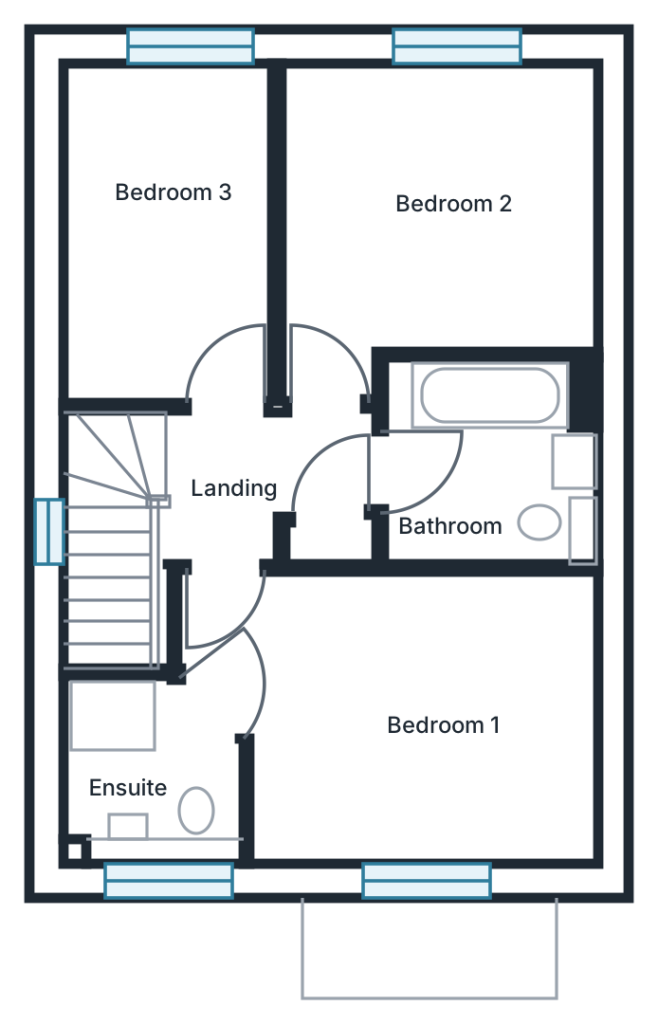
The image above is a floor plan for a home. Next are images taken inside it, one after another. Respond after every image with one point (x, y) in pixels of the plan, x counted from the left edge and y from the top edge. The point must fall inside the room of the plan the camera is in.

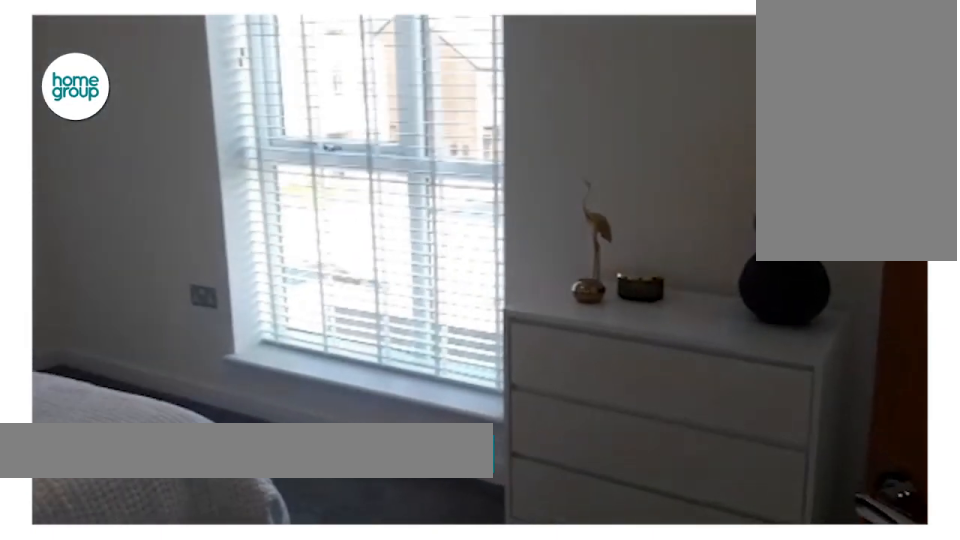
(397, 724)
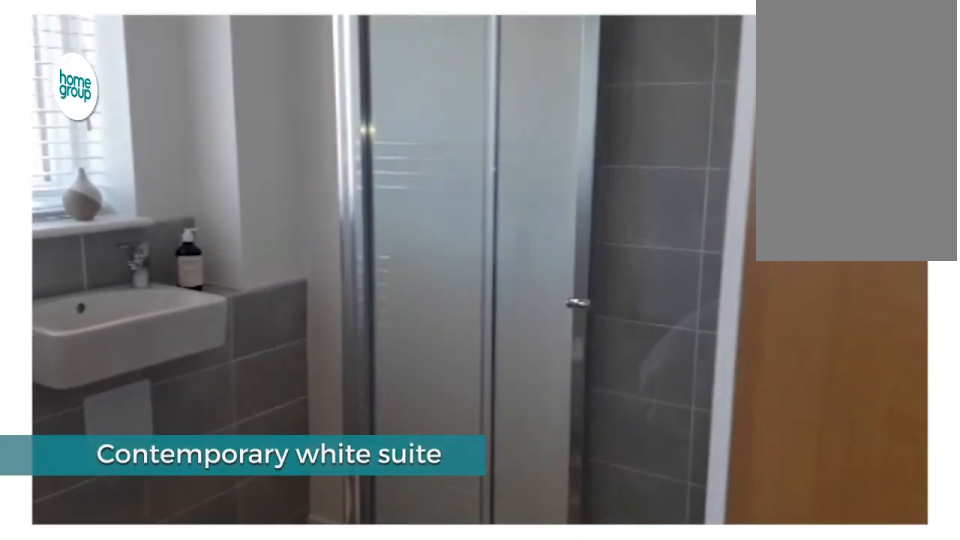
(152, 773)
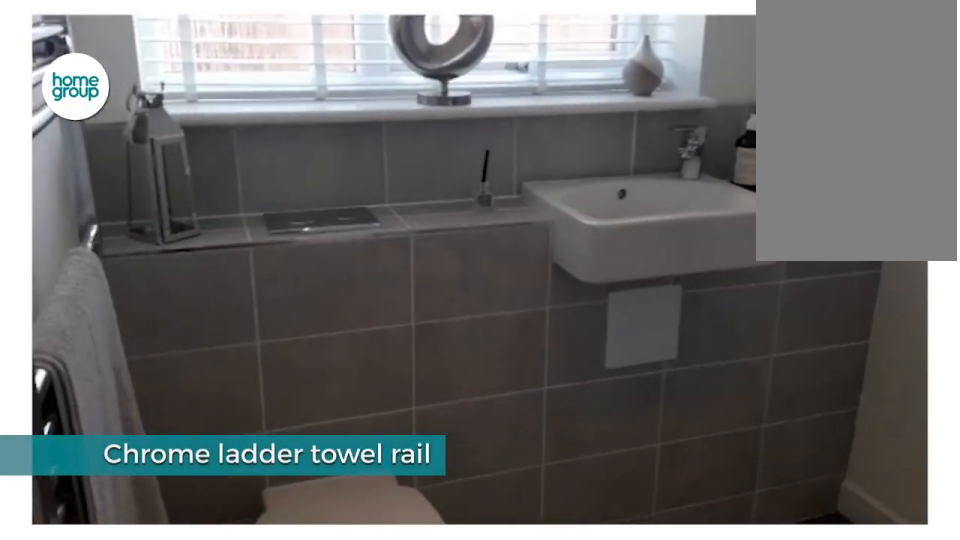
(152, 773)
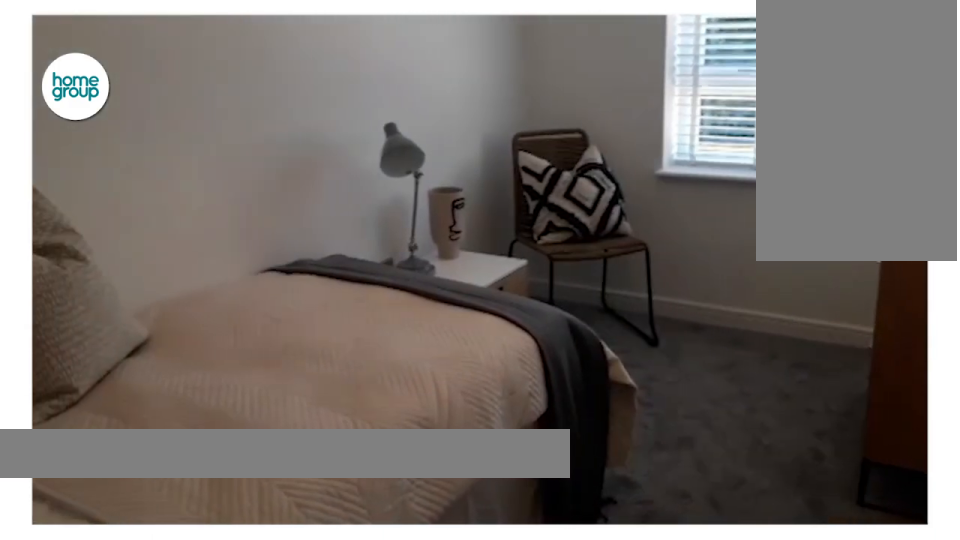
(170, 235)
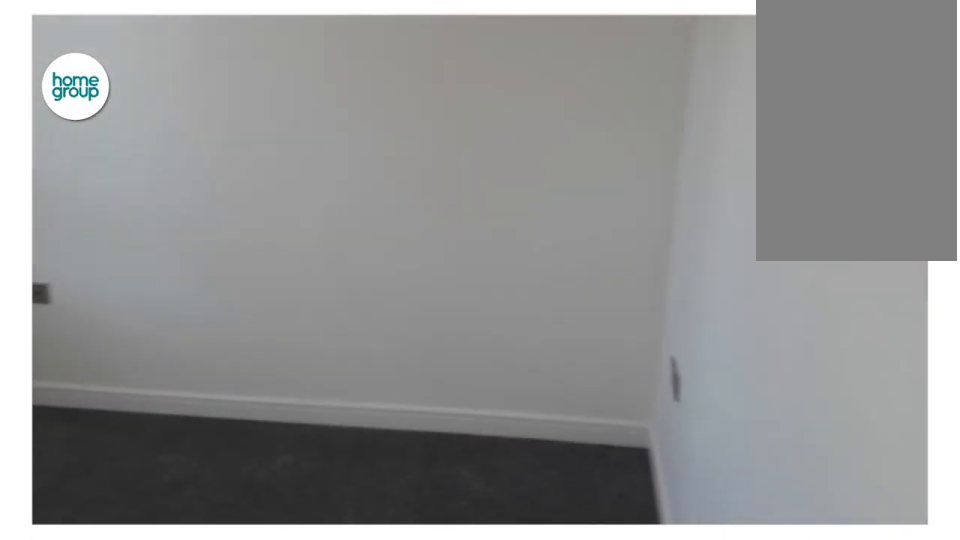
(435, 220)
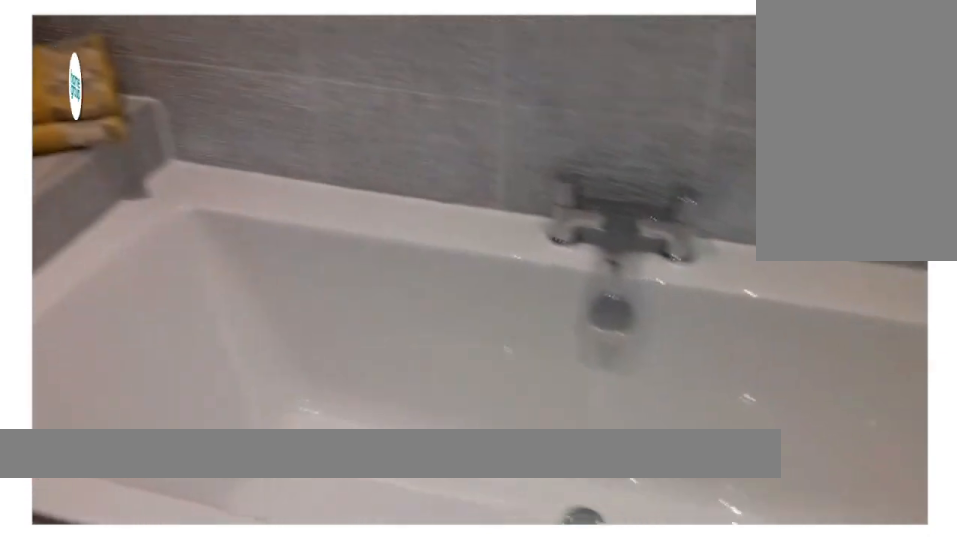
(484, 467)
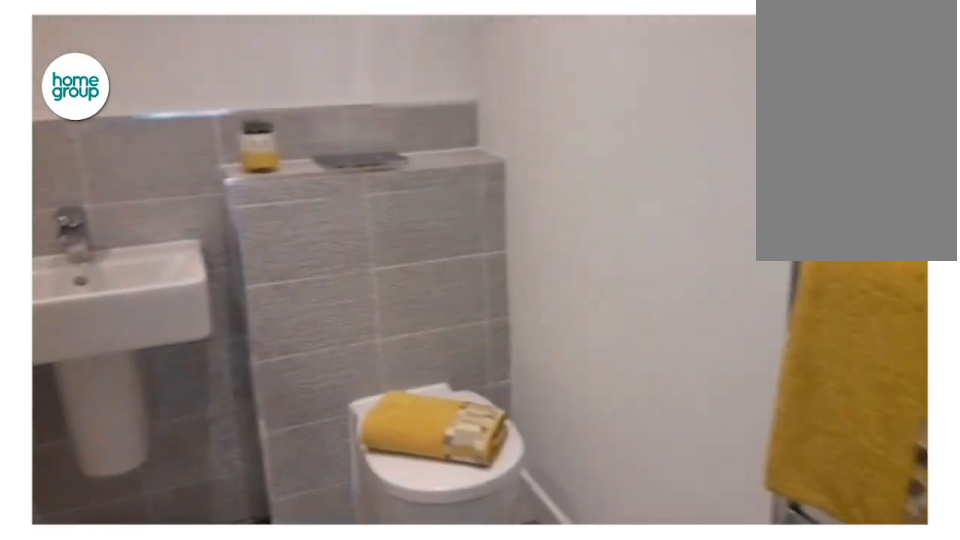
(484, 467)
